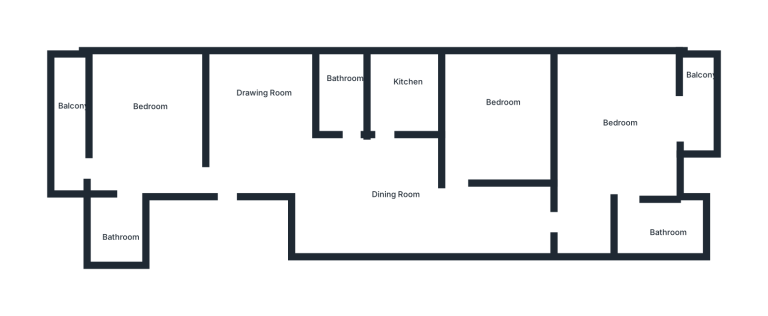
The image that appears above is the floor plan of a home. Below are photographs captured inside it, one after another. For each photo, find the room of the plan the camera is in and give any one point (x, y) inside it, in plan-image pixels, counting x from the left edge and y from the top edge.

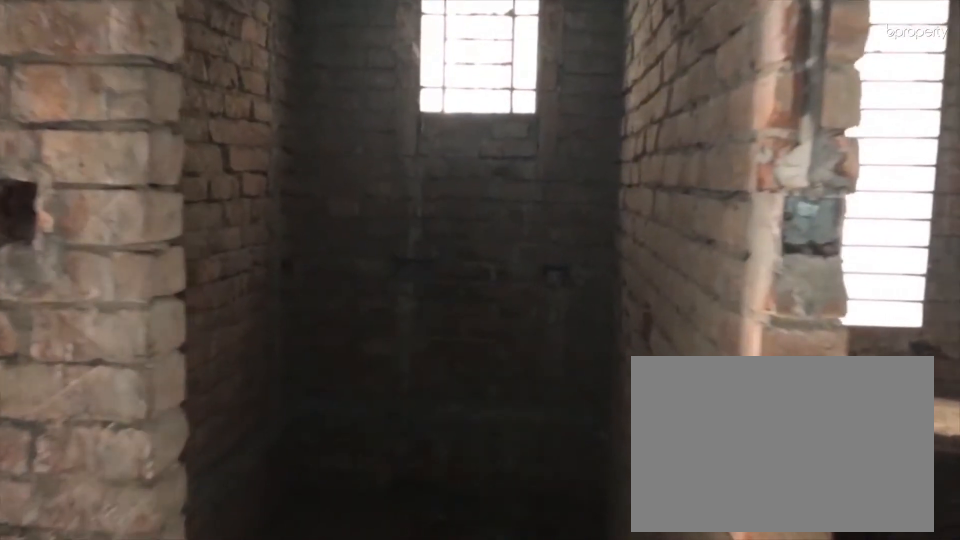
(347, 133)
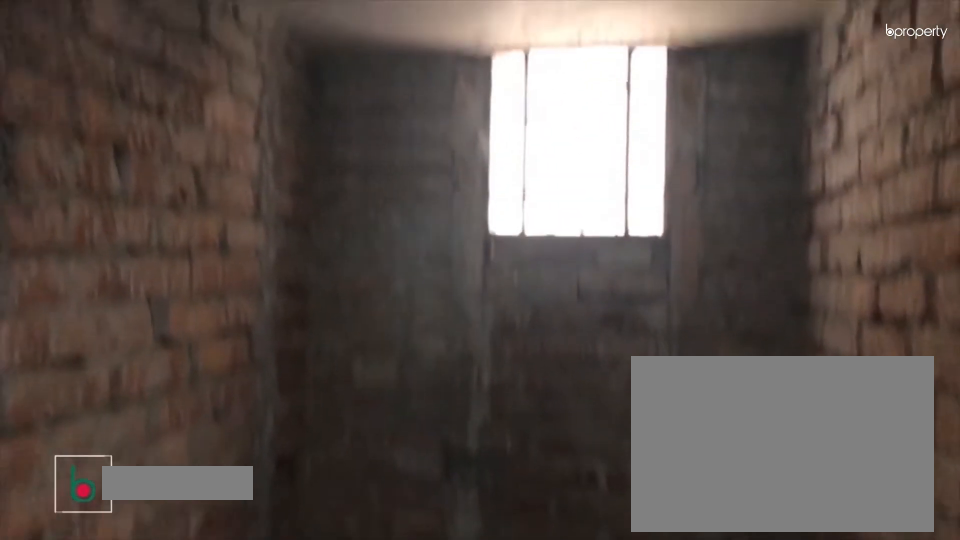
(343, 89)
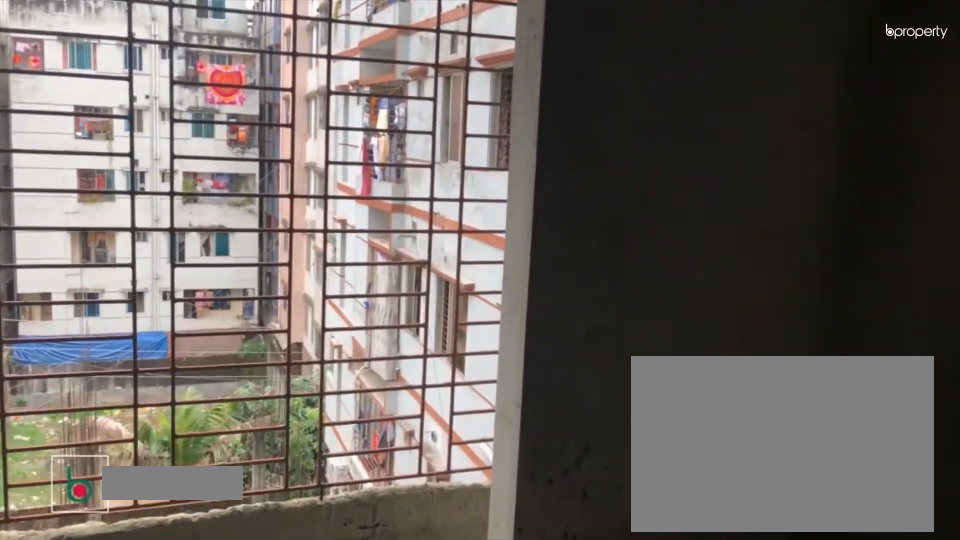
(132, 116)
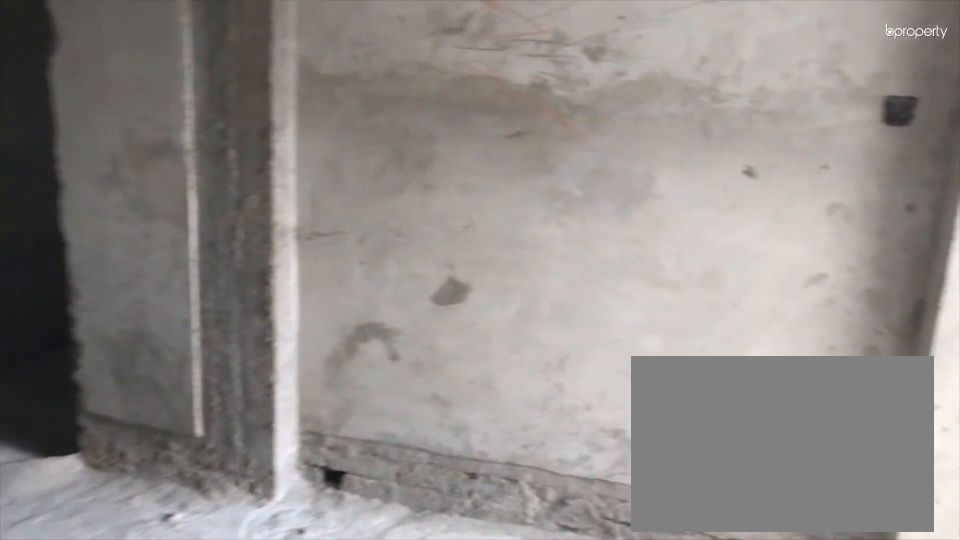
(132, 116)
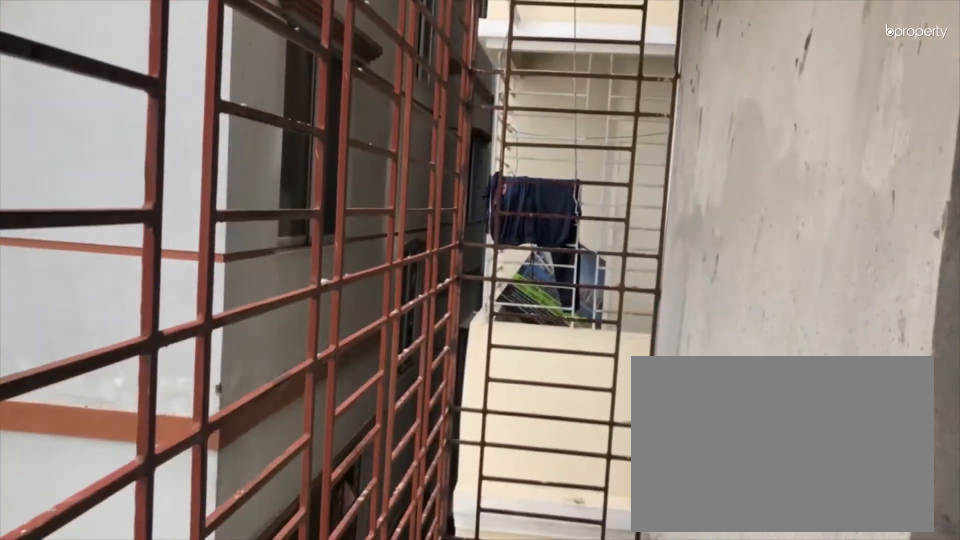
(68, 123)
